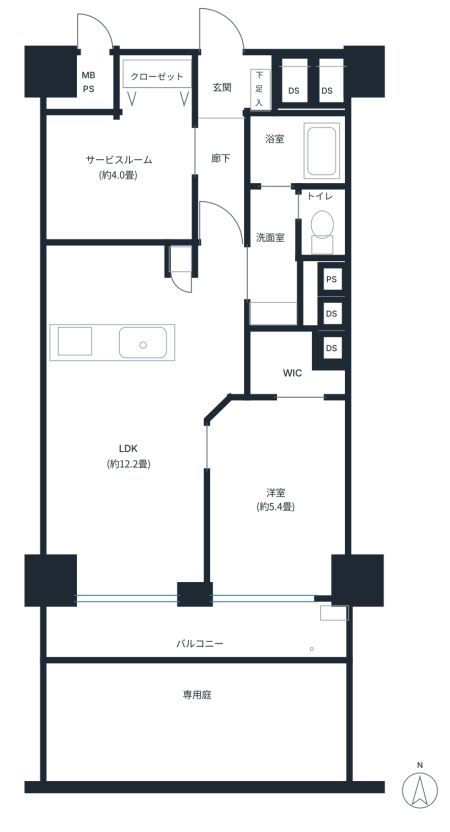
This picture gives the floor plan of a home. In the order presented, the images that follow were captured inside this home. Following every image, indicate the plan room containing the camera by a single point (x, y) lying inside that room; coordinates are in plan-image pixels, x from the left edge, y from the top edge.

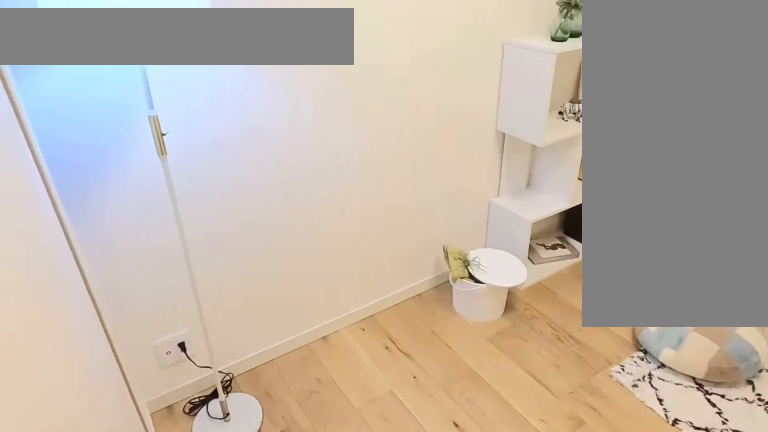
(123, 174)
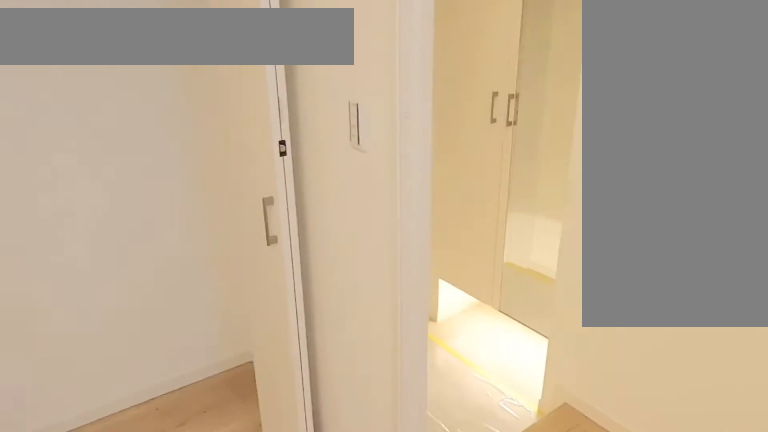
(122, 174)
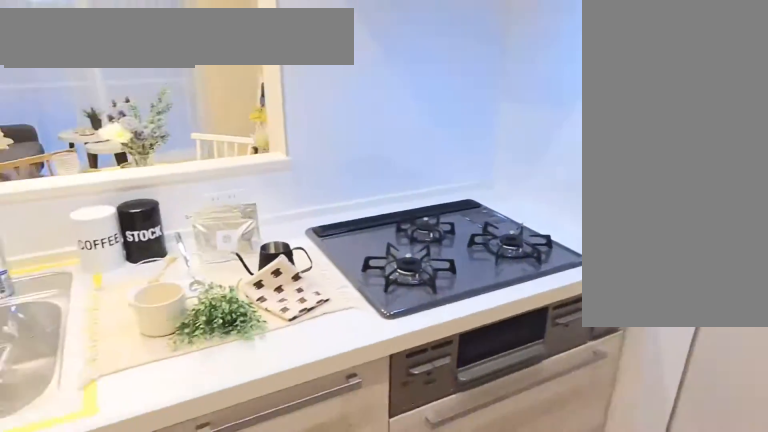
(119, 285)
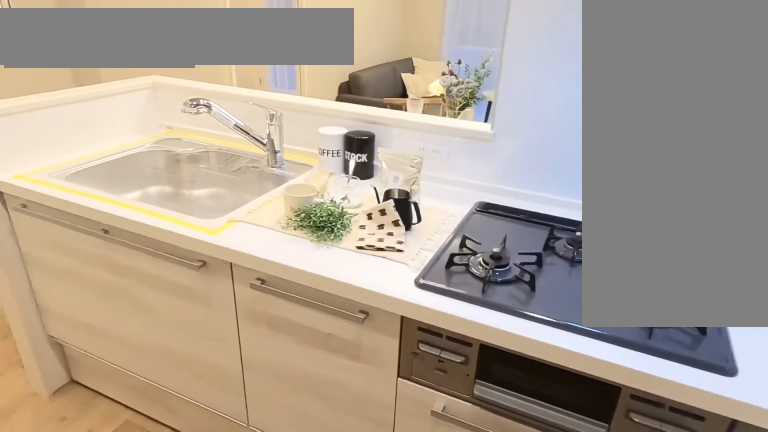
(119, 285)
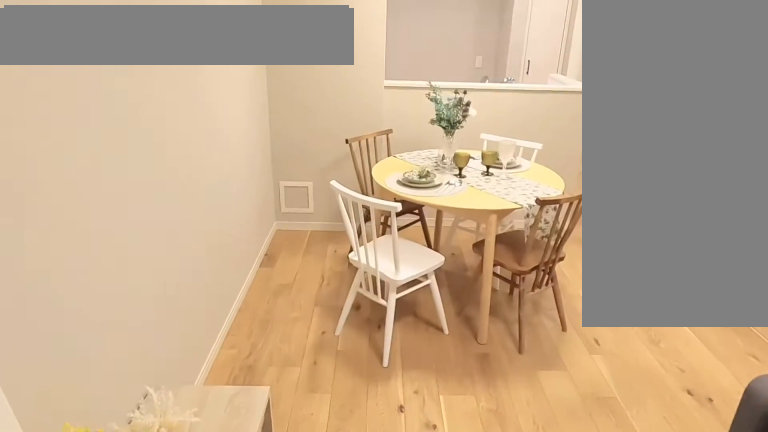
(132, 465)
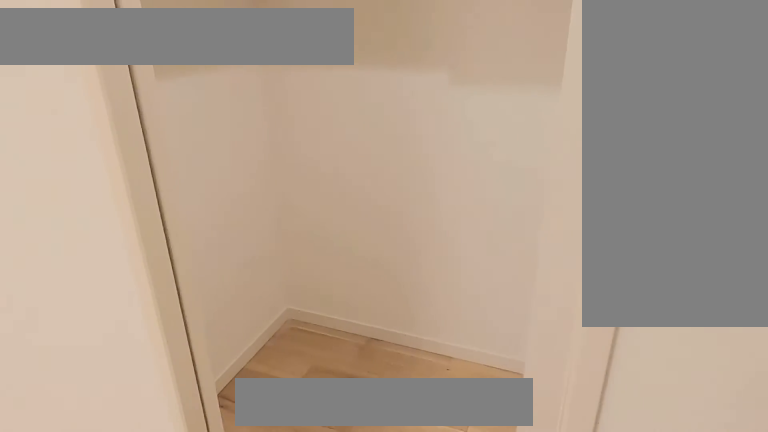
(285, 495)
